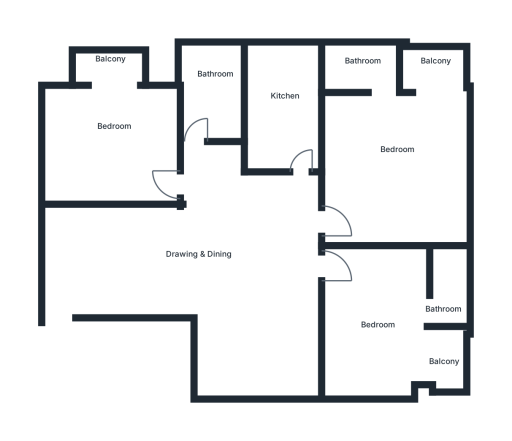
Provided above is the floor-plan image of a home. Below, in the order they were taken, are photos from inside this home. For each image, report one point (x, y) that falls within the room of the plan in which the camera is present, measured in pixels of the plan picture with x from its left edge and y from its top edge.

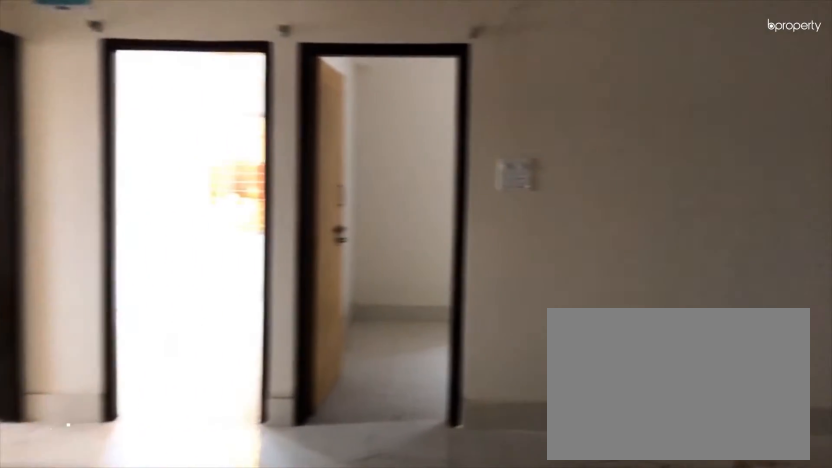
(228, 259)
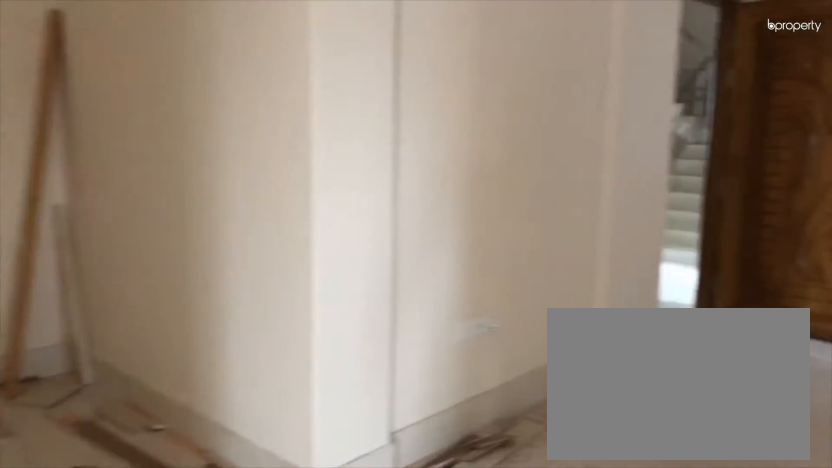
(228, 259)
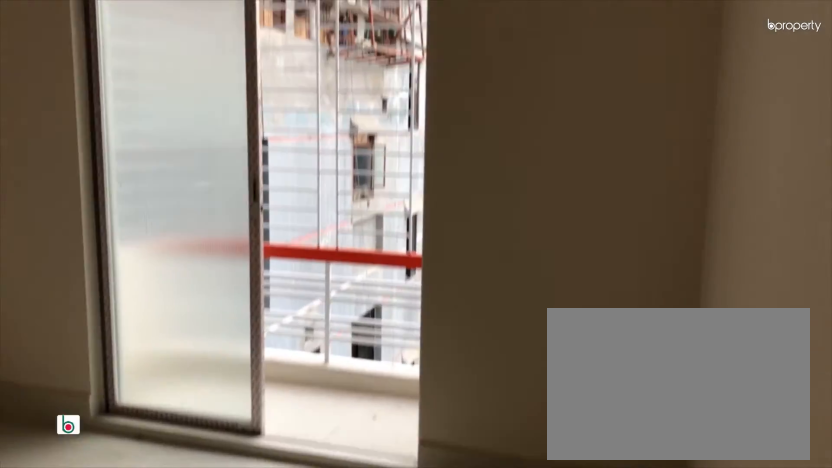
(106, 136)
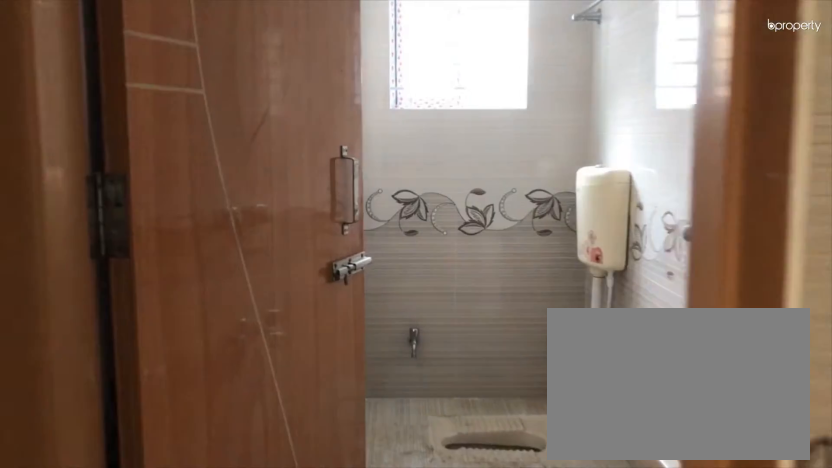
(209, 93)
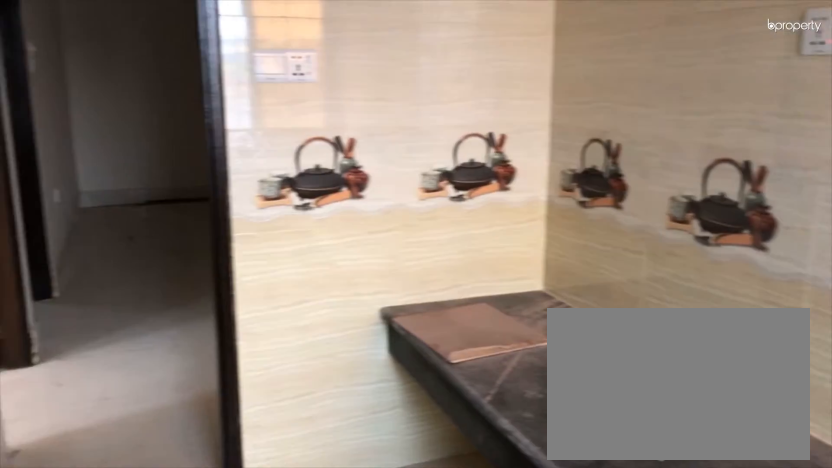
(286, 106)
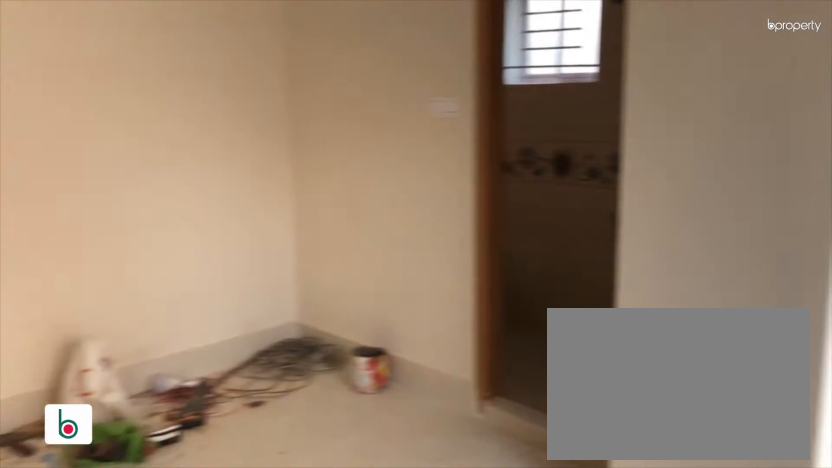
(391, 148)
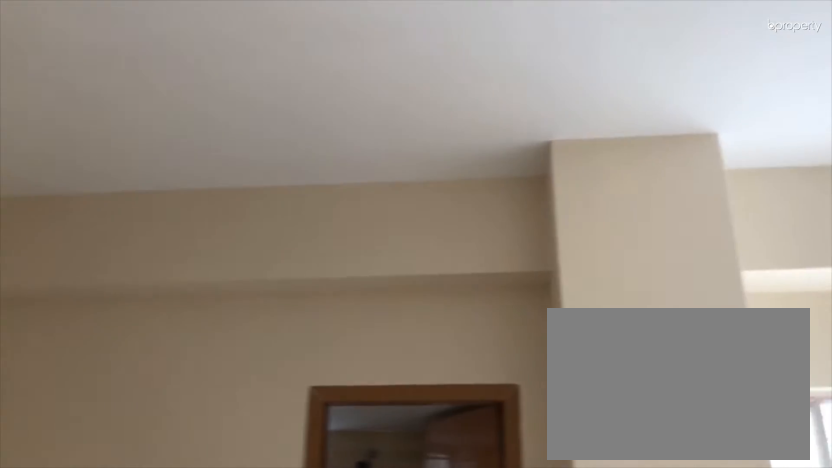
(391, 148)
